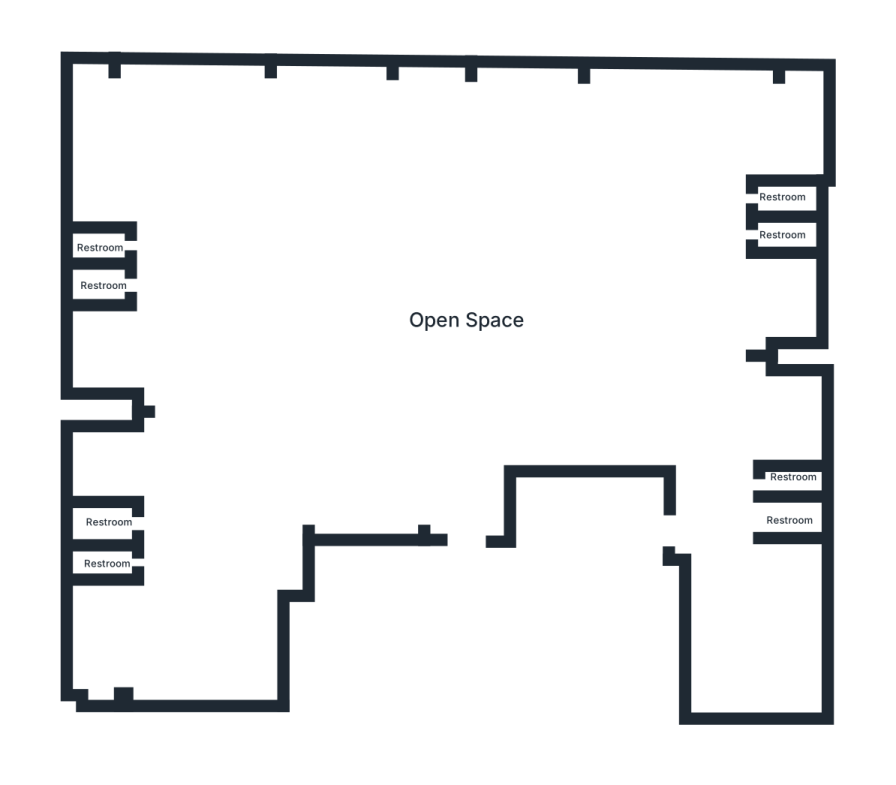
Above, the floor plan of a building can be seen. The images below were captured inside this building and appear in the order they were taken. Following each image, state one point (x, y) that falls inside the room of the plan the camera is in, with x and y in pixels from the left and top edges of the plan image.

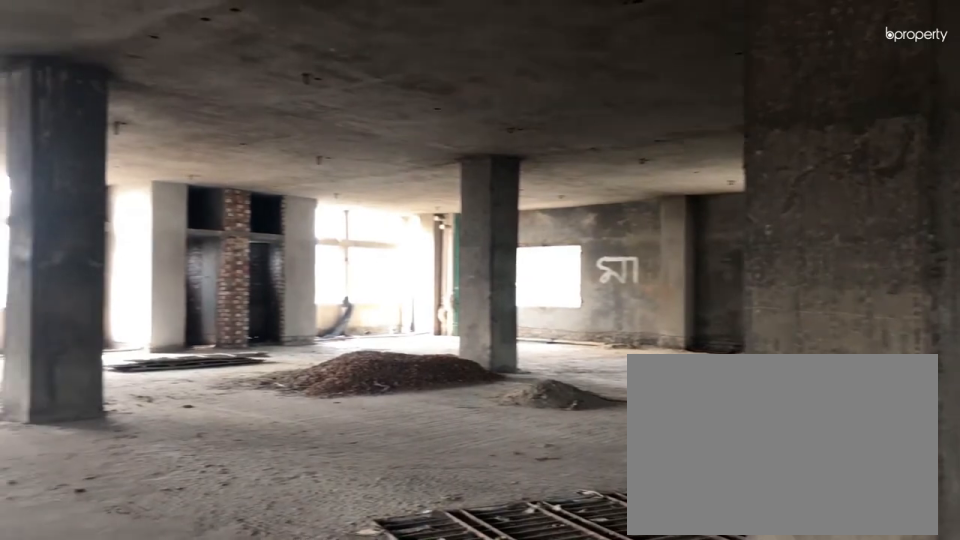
(450, 326)
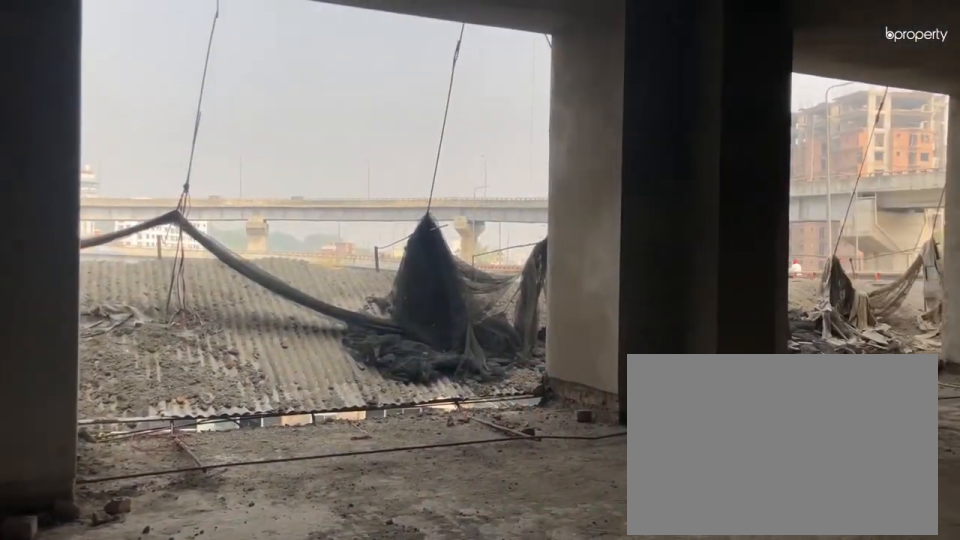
(449, 326)
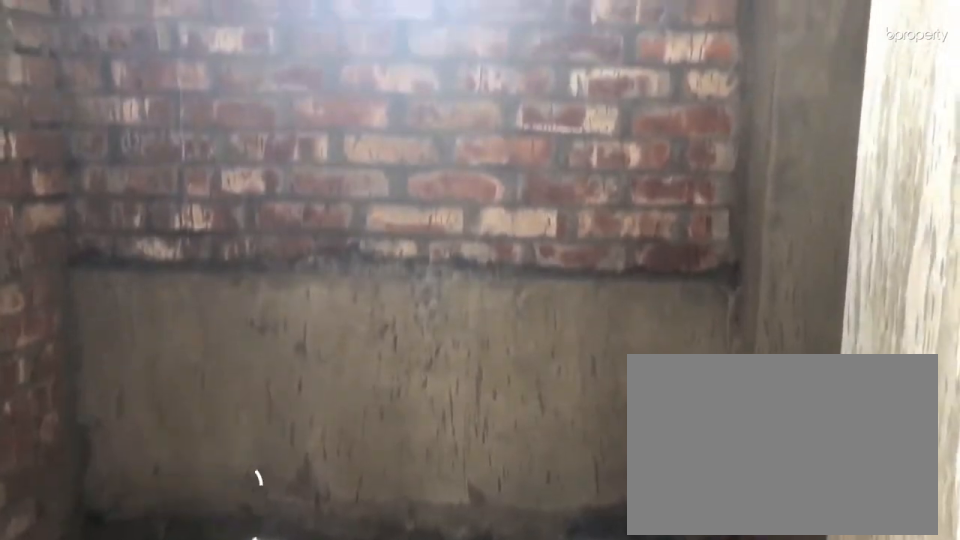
(787, 475)
